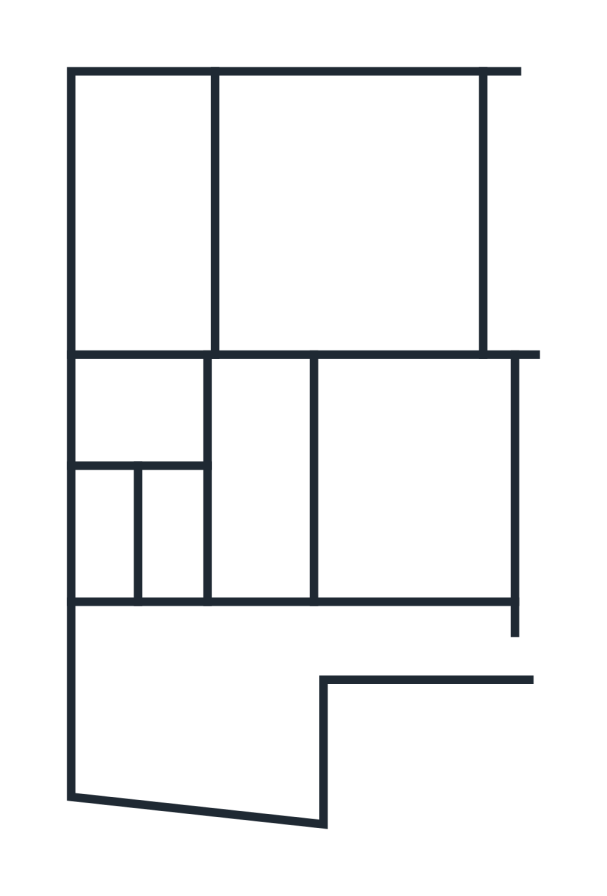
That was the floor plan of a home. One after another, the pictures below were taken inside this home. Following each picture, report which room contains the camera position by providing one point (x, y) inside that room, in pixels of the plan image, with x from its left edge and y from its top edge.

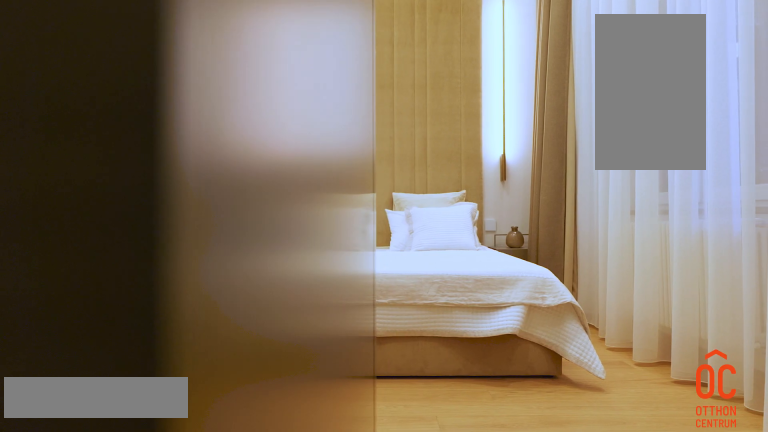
(401, 478)
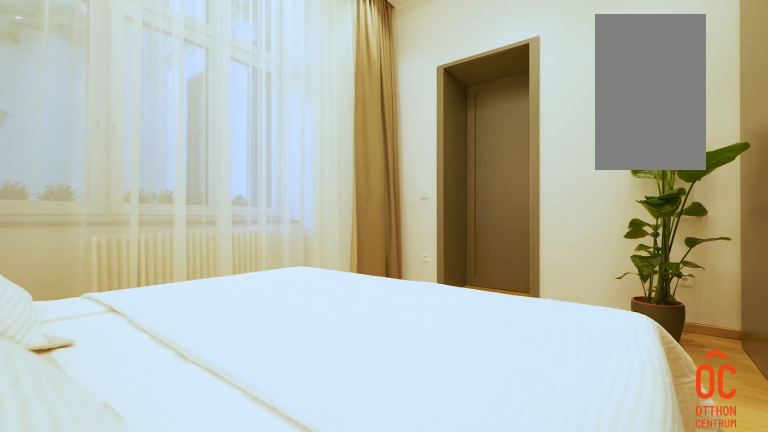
(402, 477)
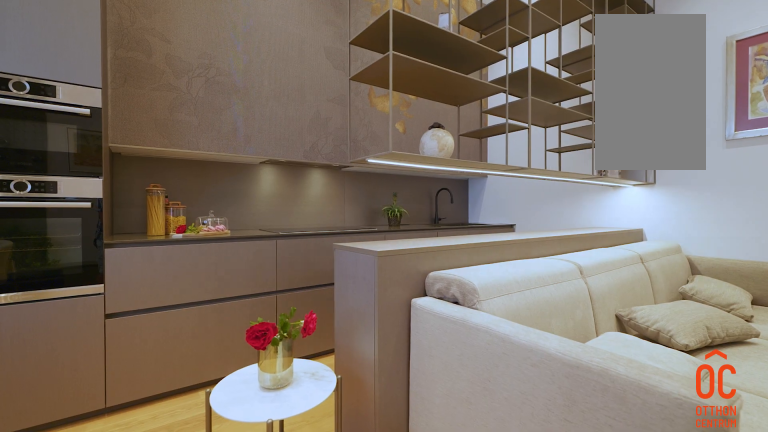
(360, 225)
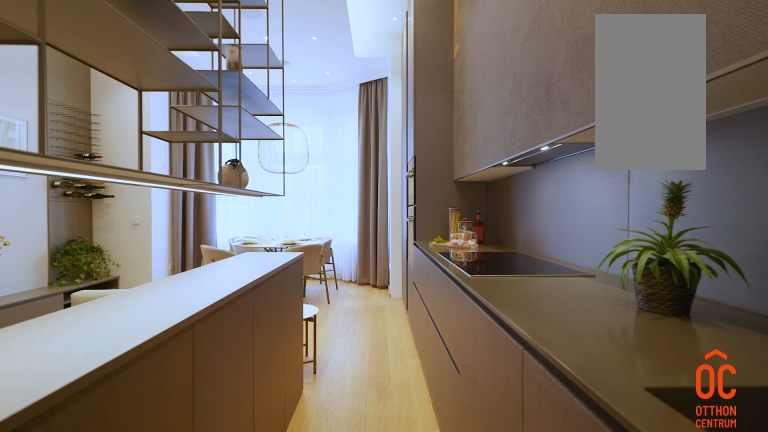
(360, 225)
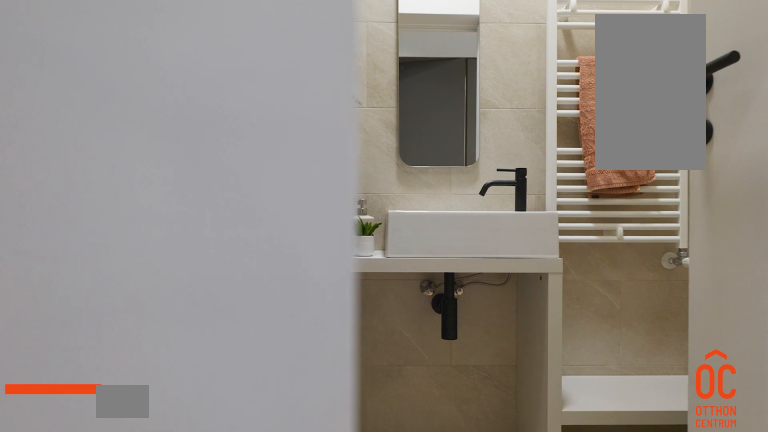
(171, 538)
